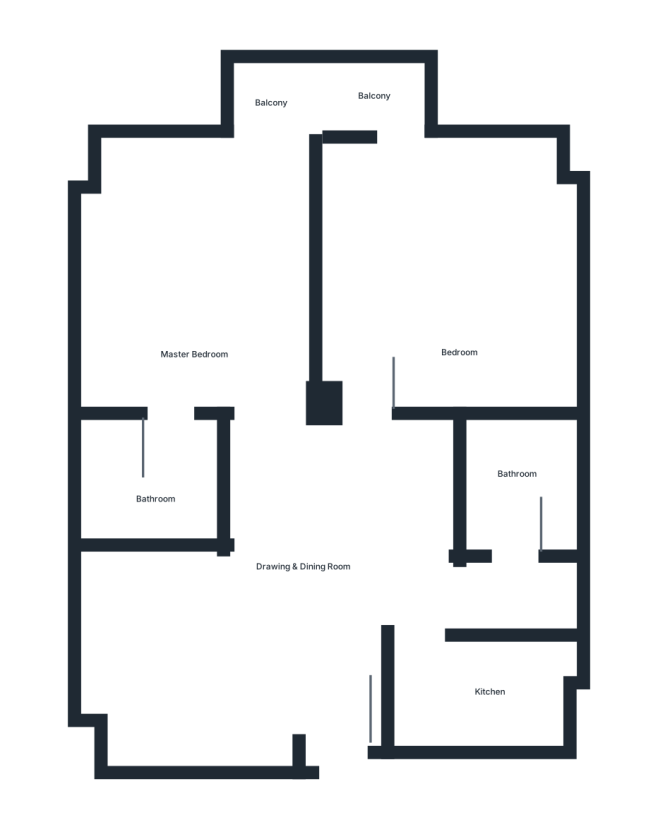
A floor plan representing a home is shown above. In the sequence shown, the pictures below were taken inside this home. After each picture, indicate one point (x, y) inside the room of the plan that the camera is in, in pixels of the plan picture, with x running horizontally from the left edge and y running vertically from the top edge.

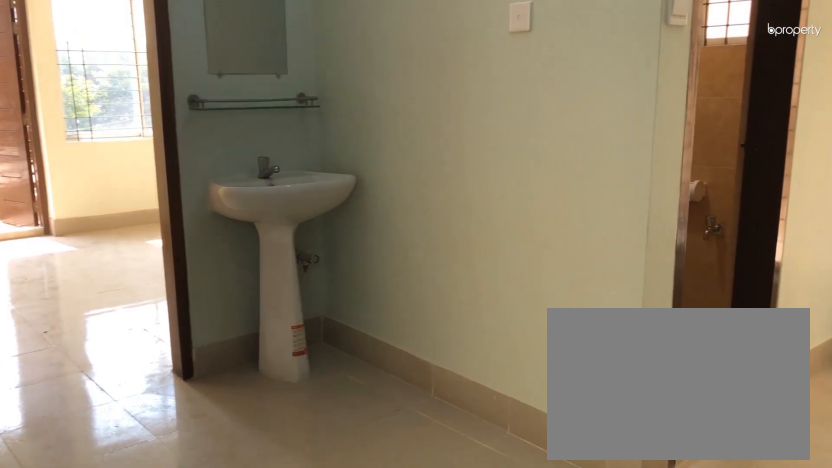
(310, 590)
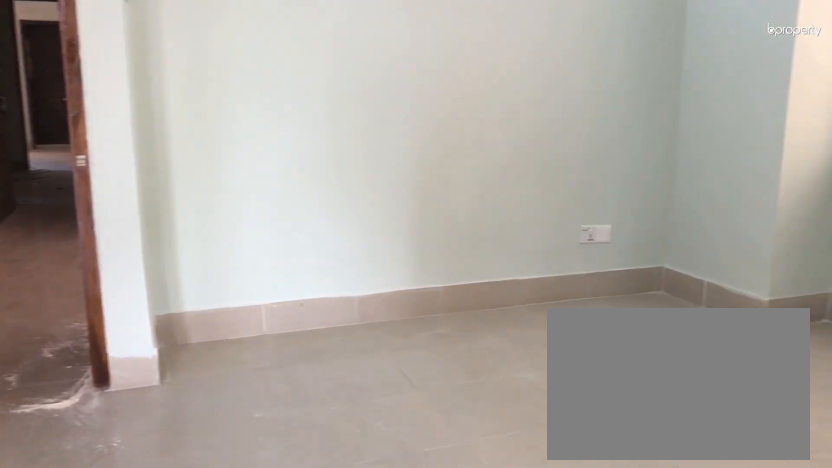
(310, 590)
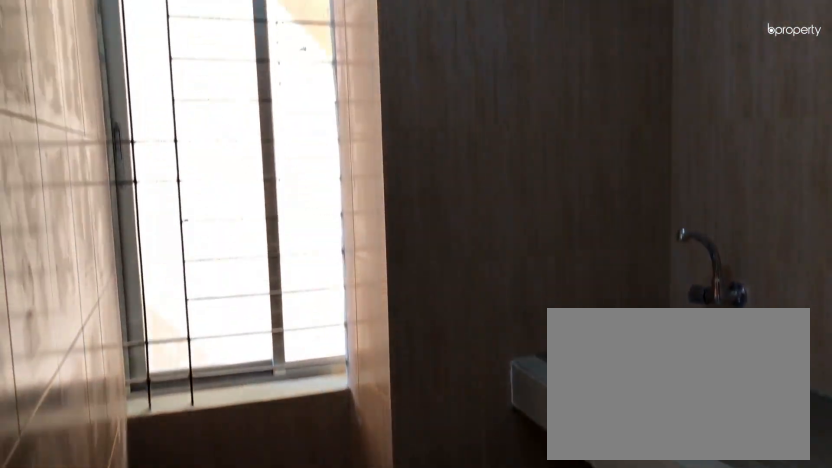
(489, 707)
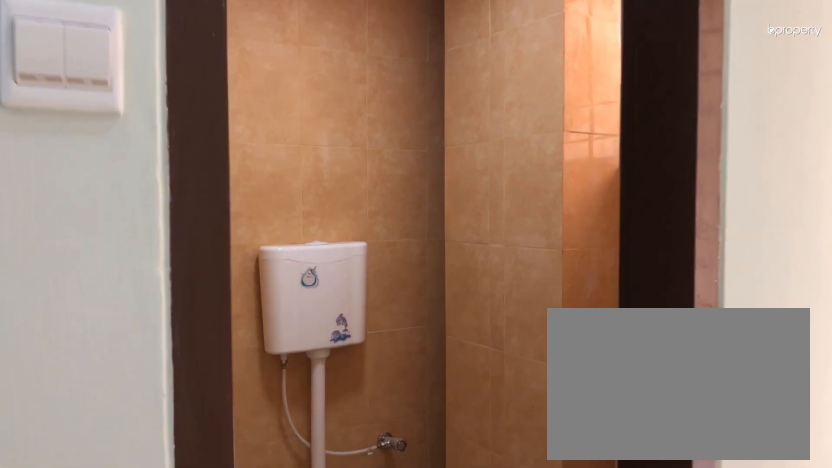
(515, 574)
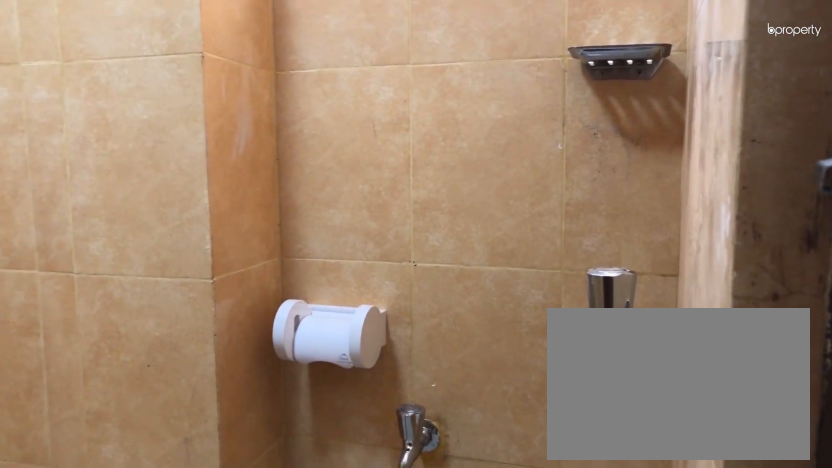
(517, 484)
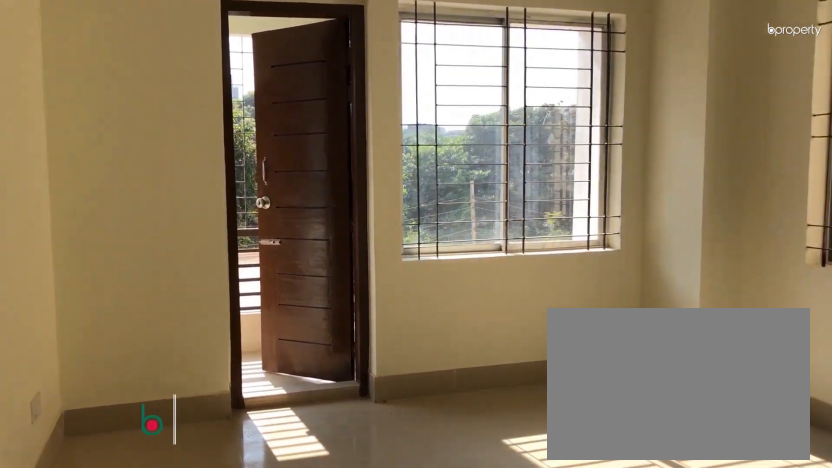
(456, 278)
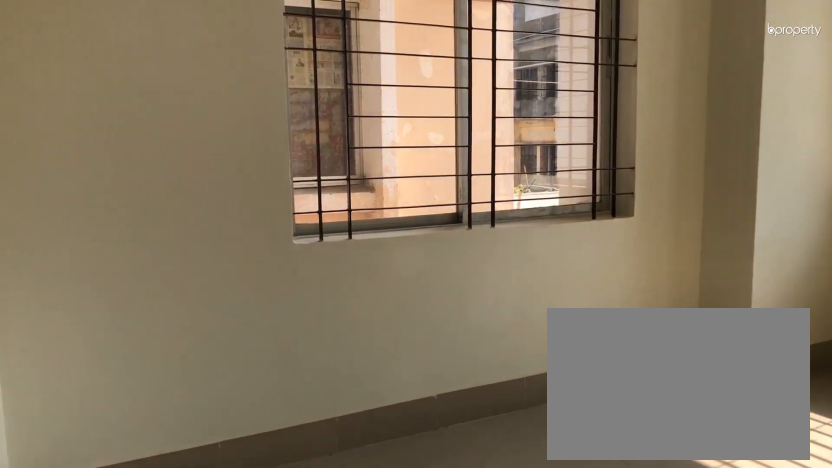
(167, 293)
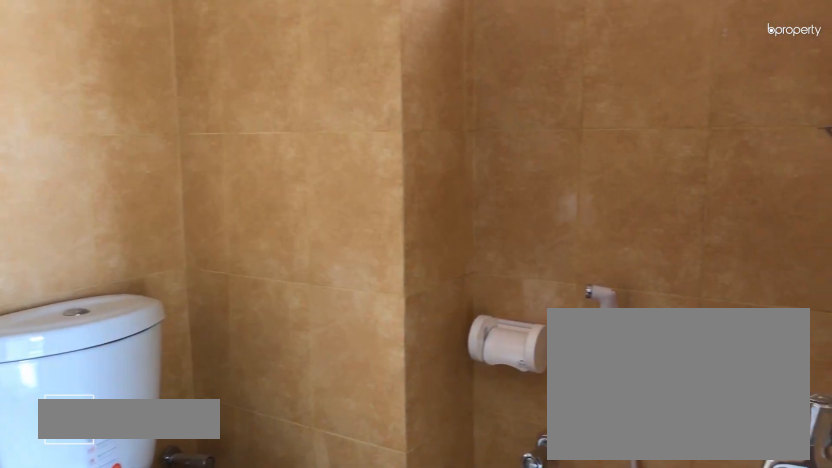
(156, 494)
